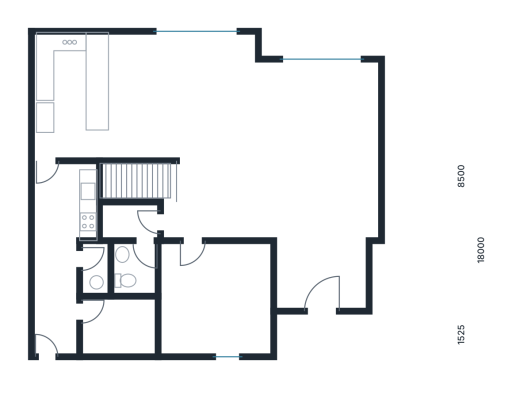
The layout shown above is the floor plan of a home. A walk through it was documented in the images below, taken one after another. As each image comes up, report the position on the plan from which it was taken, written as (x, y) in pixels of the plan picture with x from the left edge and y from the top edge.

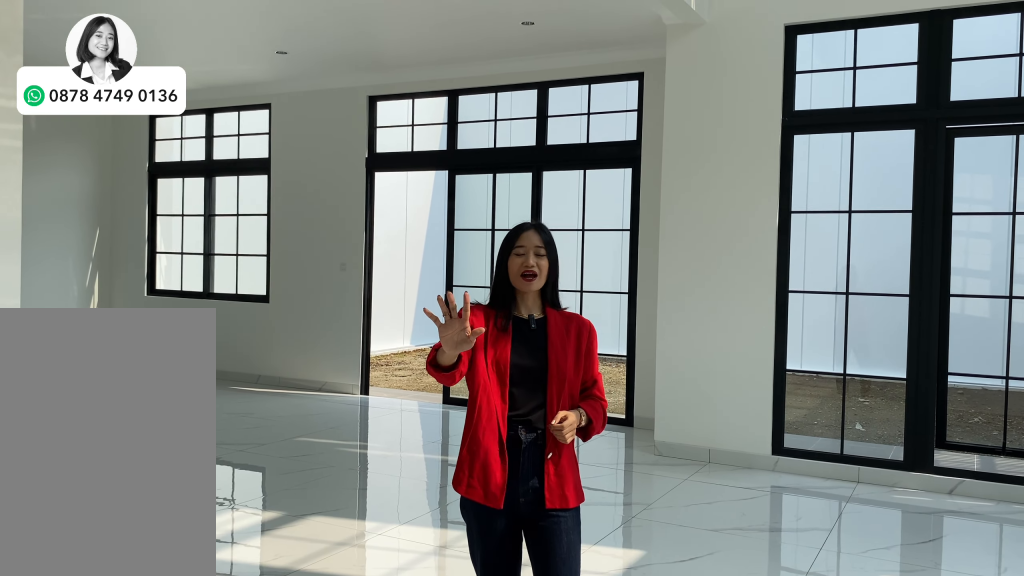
(313, 190)
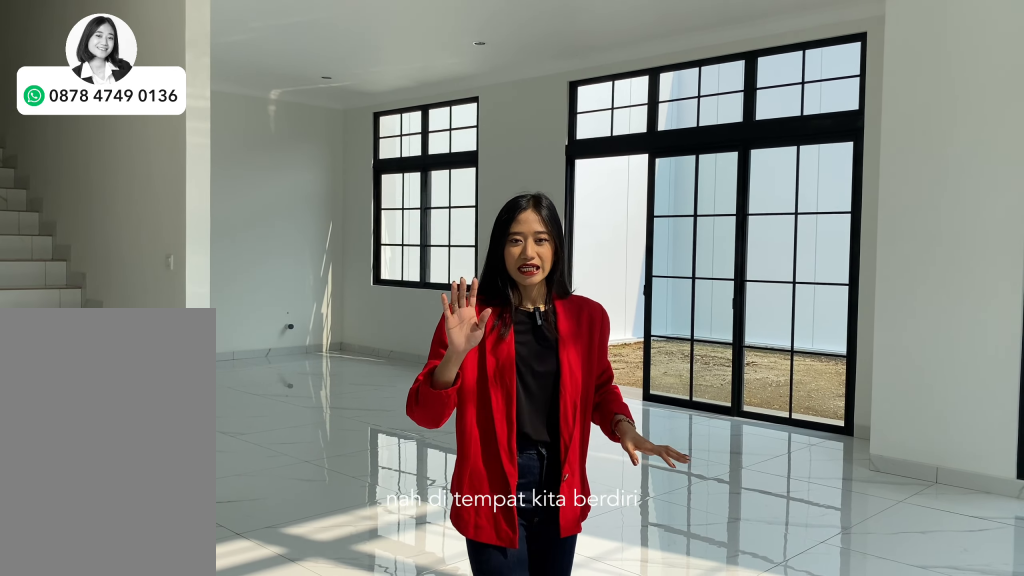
(313, 190)
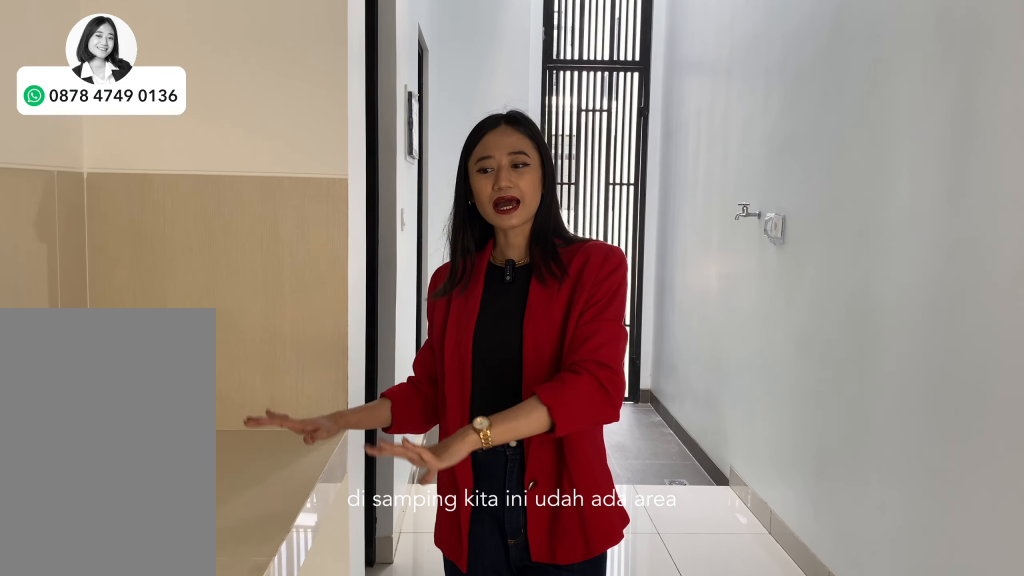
(66, 204)
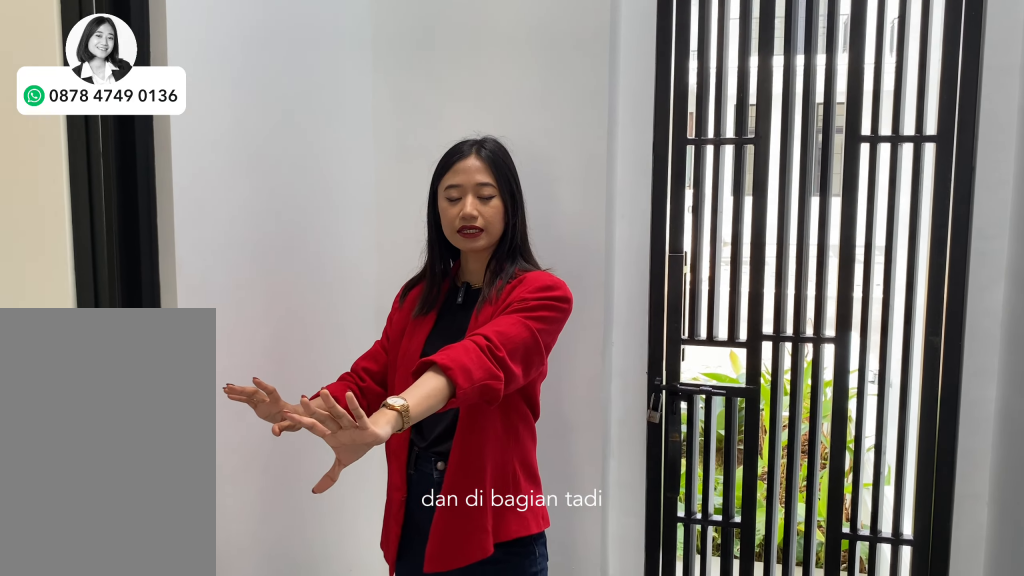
(56, 321)
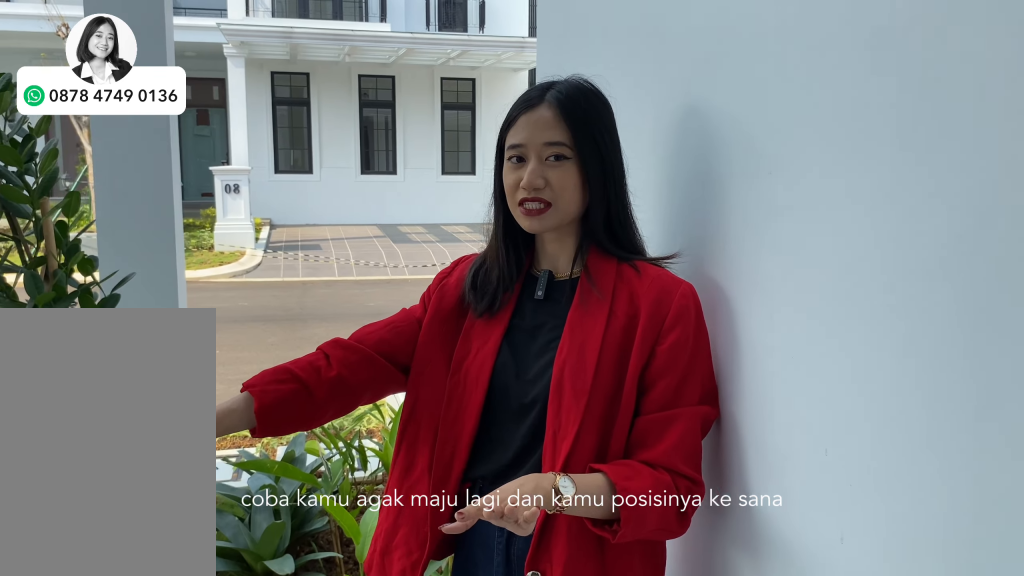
(60, 377)
